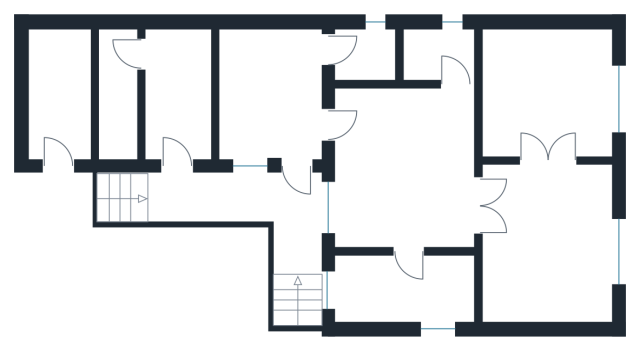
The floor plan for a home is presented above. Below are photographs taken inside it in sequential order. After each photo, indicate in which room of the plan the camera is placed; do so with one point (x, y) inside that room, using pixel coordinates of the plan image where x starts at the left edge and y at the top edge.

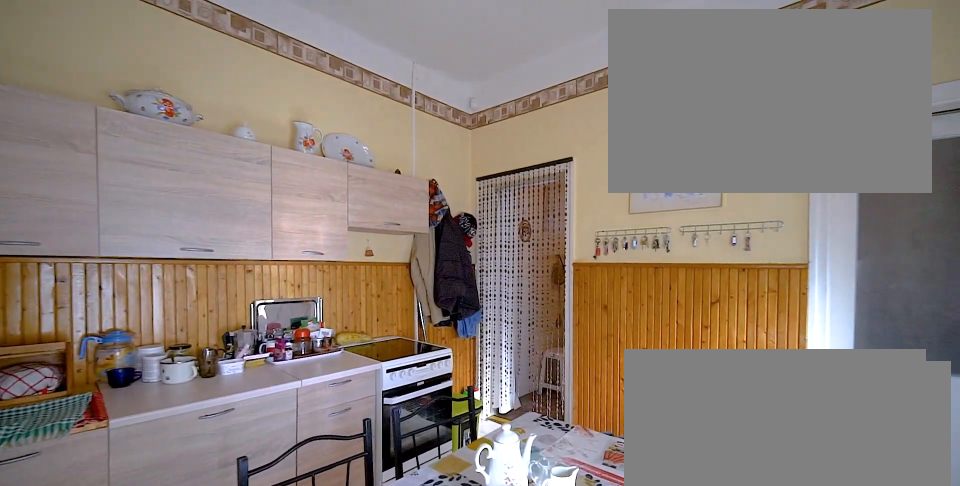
(272, 97)
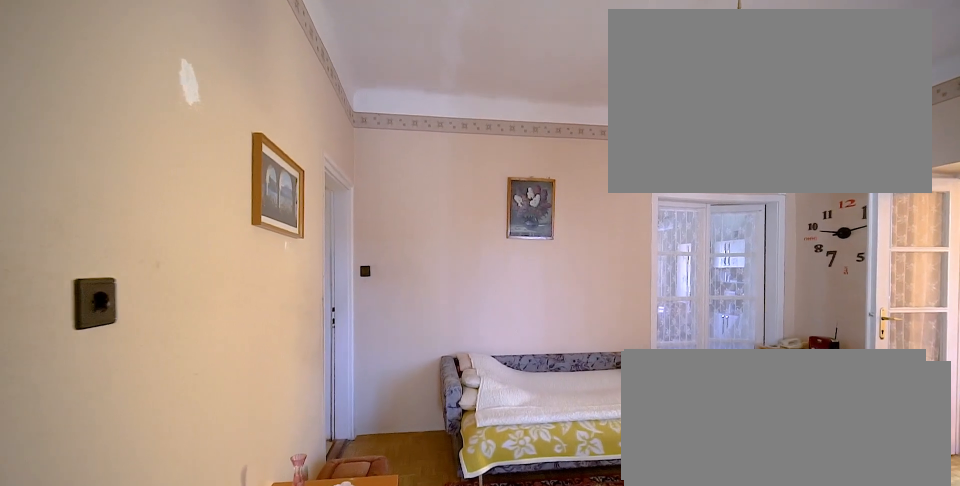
(407, 177)
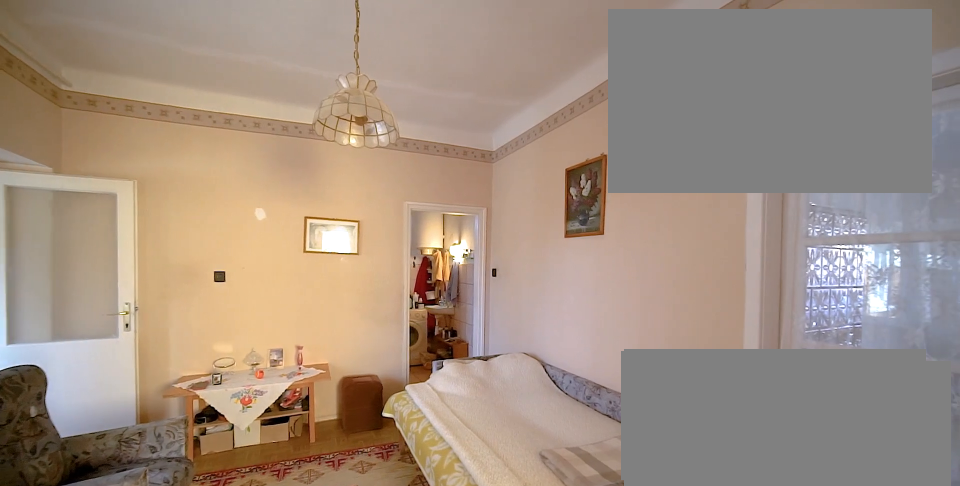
(407, 177)
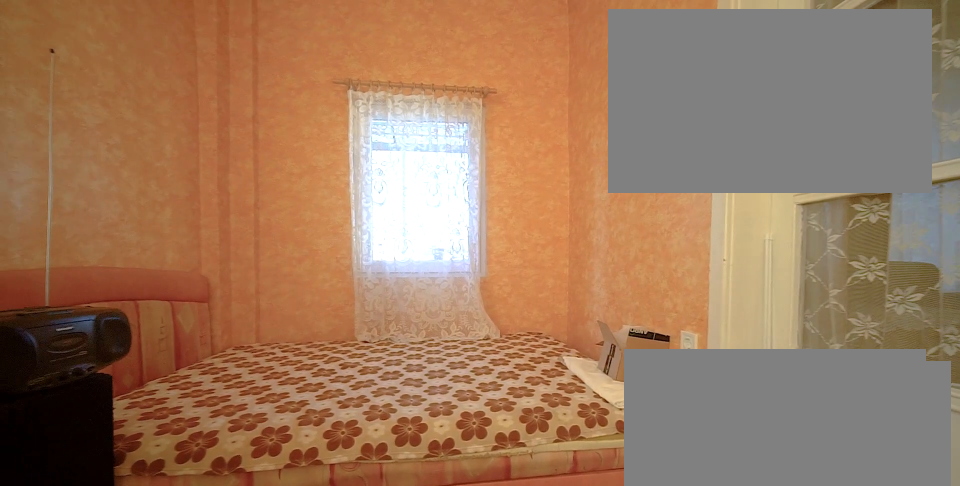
(407, 294)
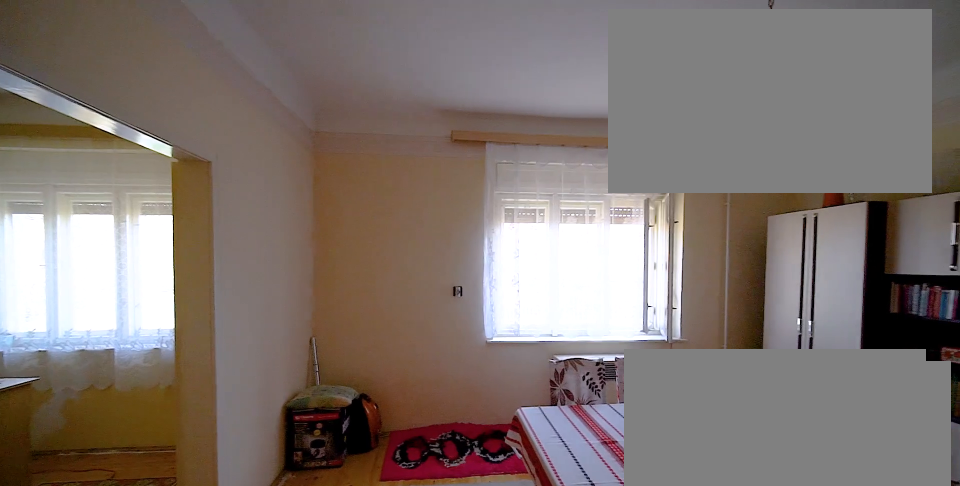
(549, 247)
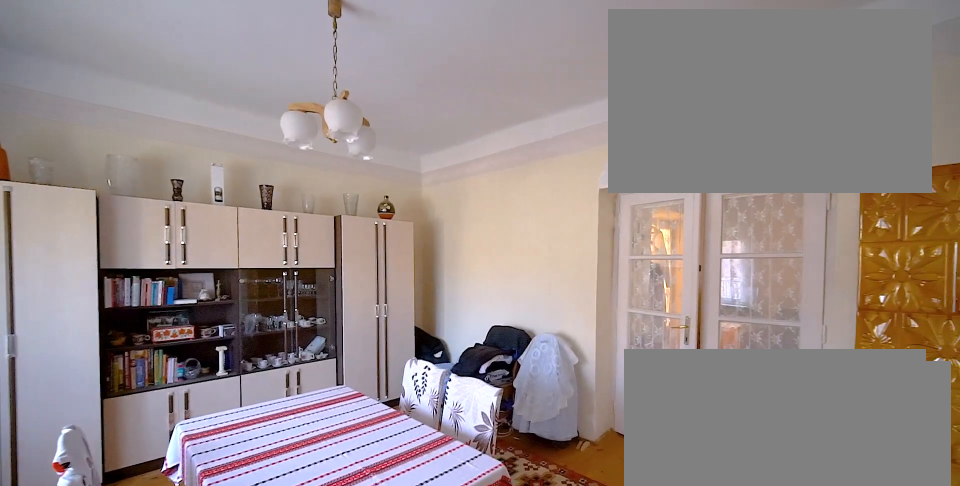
(549, 247)
